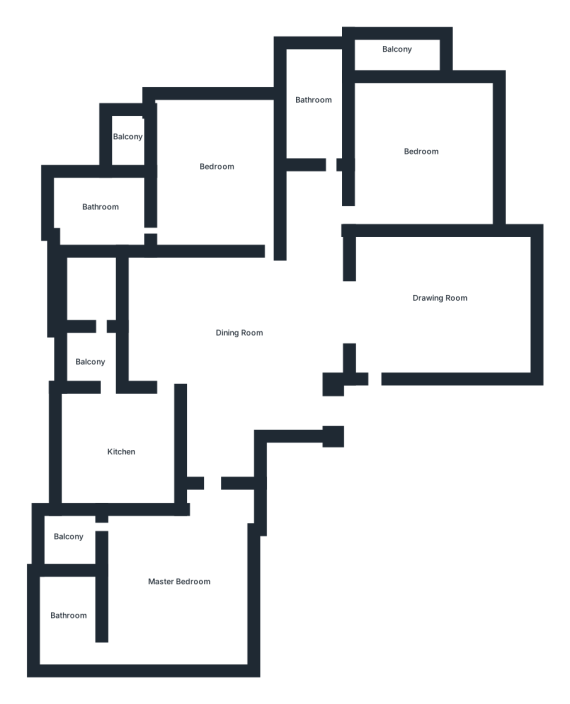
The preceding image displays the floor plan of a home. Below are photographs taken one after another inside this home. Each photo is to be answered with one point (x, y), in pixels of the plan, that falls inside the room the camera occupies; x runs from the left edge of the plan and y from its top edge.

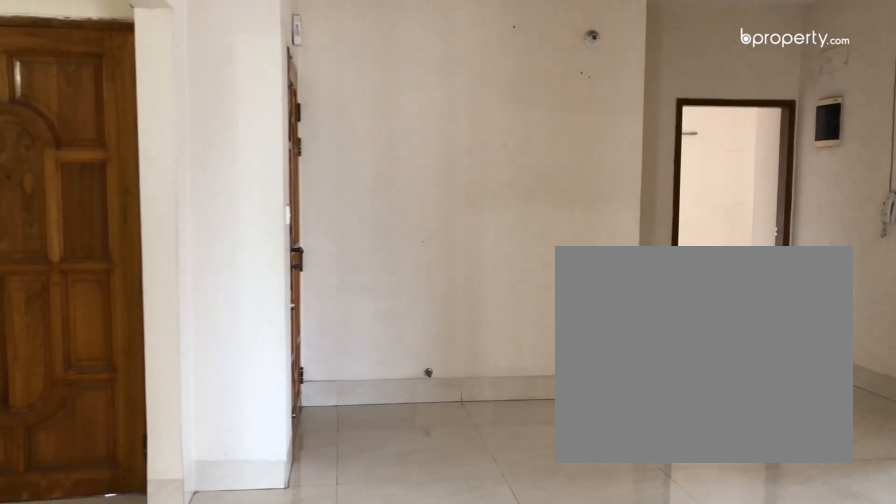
(245, 333)
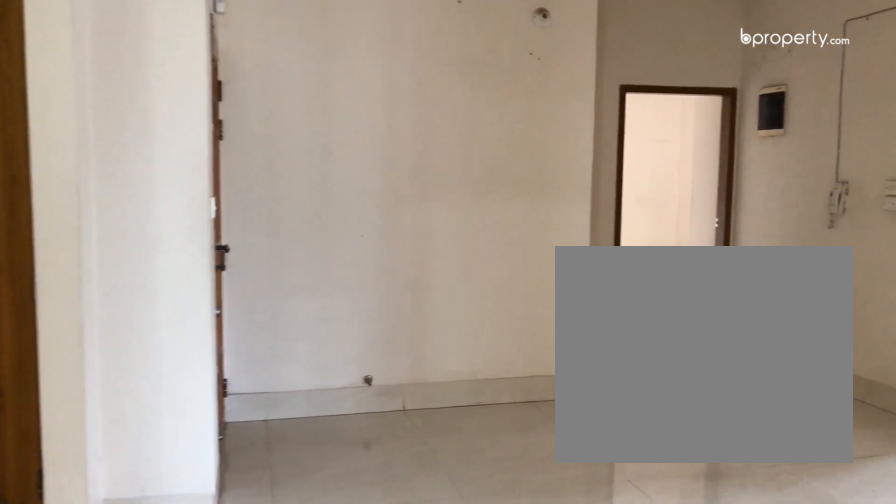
(245, 333)
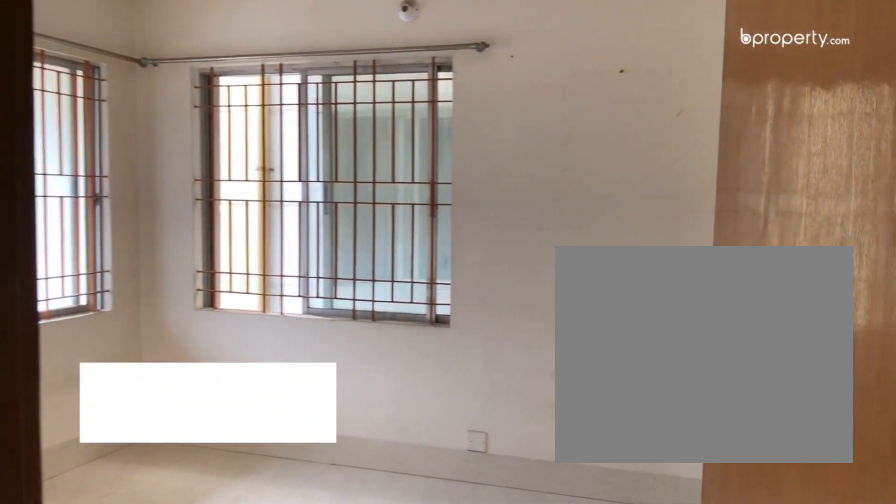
(420, 156)
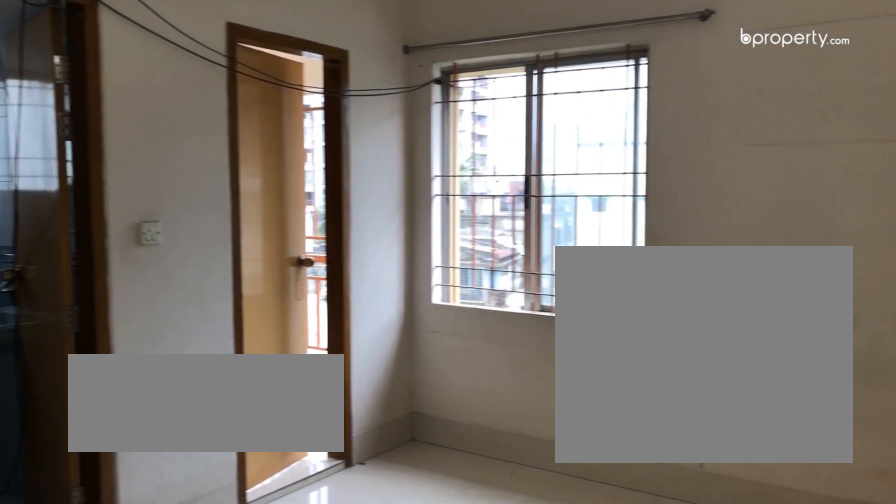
(219, 177)
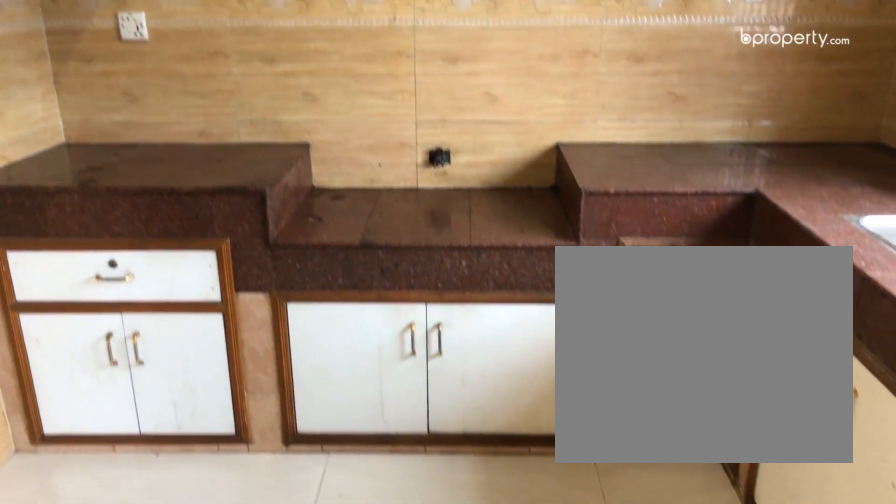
(117, 455)
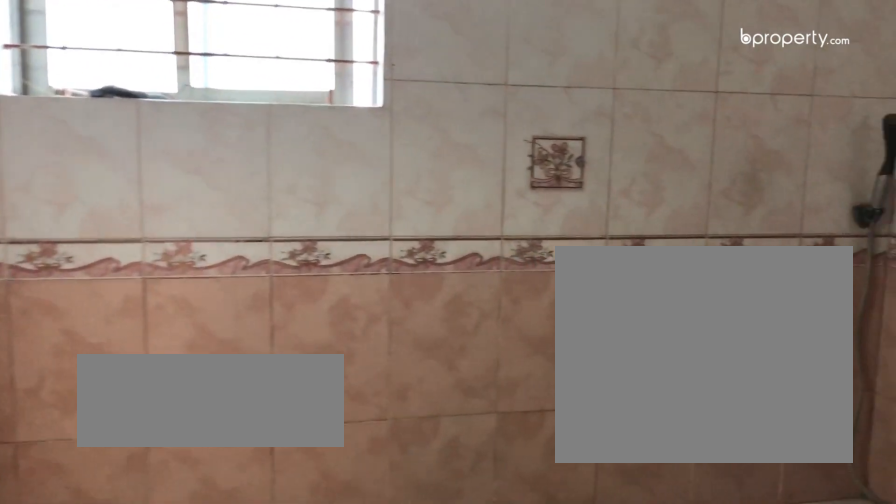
(70, 625)
